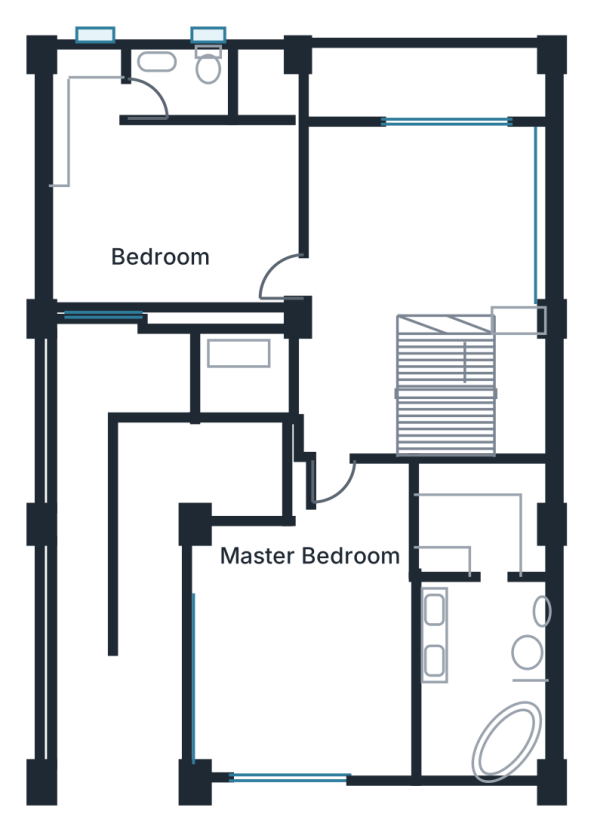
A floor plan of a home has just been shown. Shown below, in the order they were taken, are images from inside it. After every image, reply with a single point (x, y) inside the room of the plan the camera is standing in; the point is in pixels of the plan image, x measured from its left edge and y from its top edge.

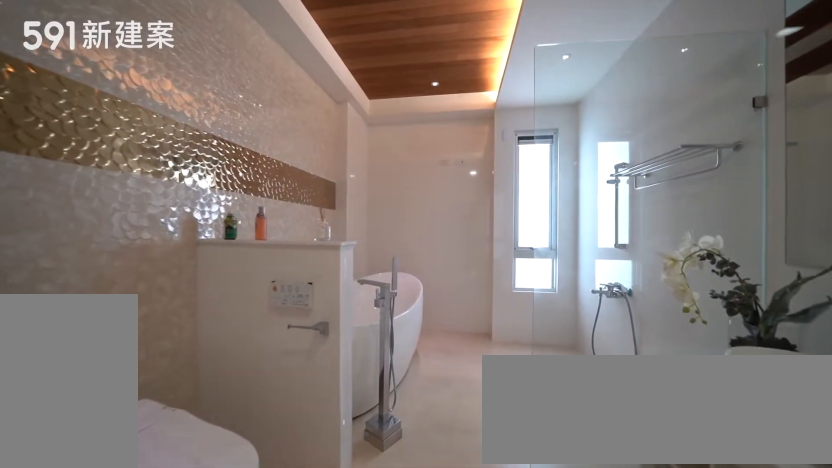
(489, 700)
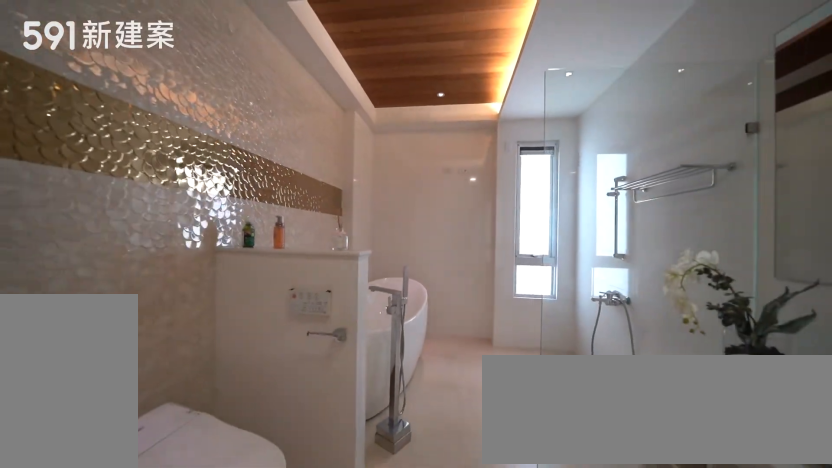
(489, 700)
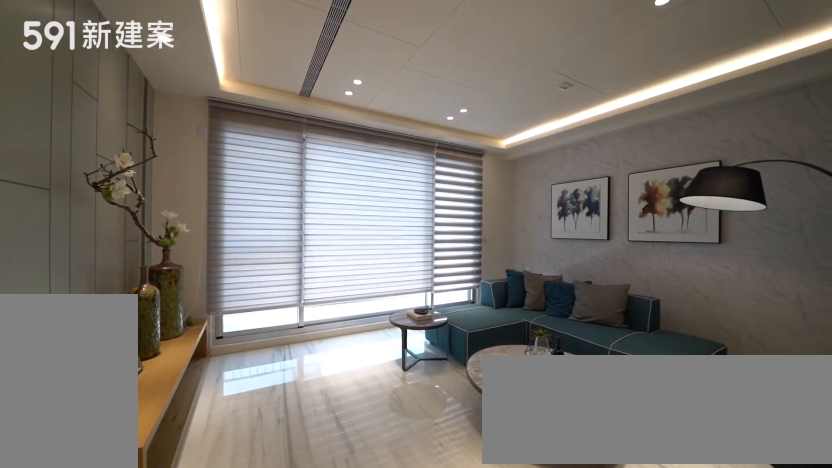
(432, 224)
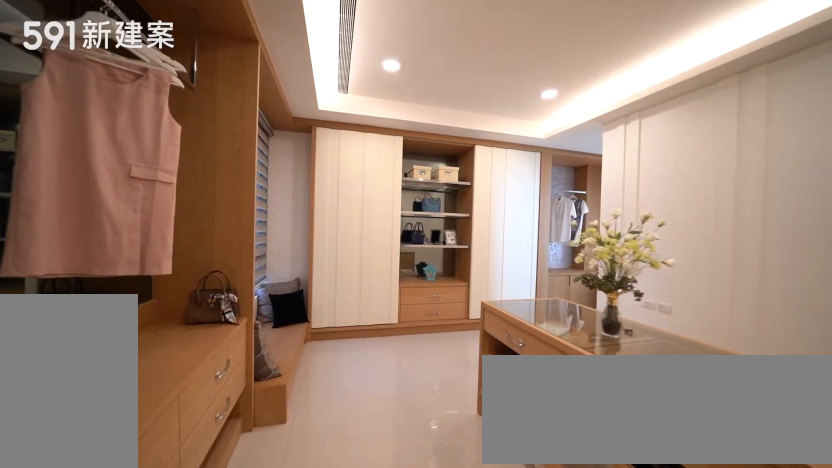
(157, 204)
